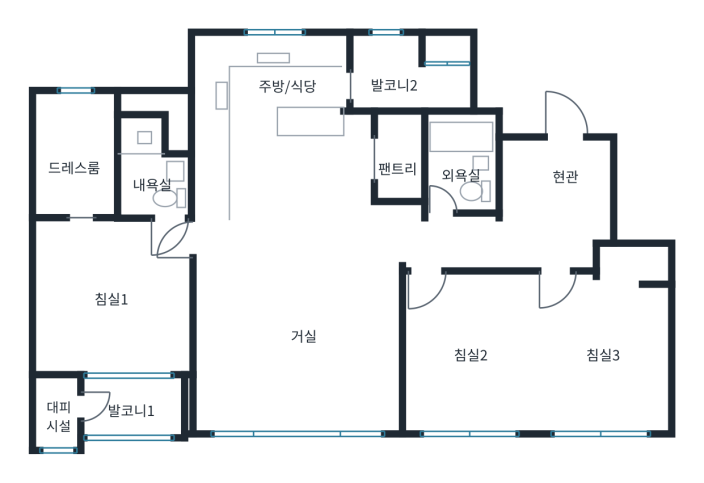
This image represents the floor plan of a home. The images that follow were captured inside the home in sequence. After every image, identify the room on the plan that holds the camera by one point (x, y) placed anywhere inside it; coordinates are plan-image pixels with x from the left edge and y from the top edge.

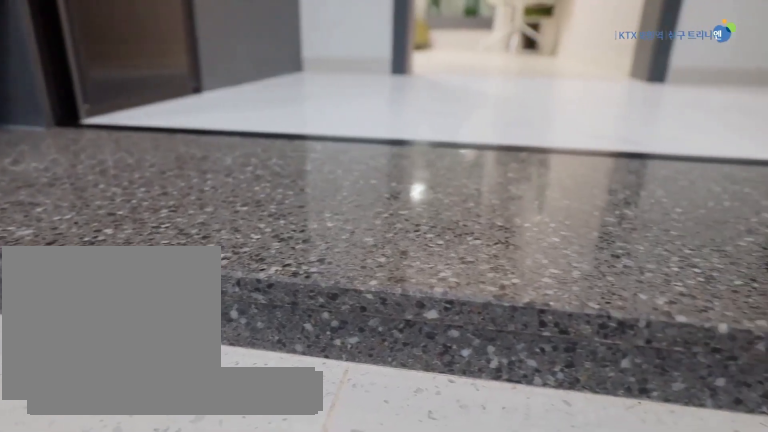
(556, 182)
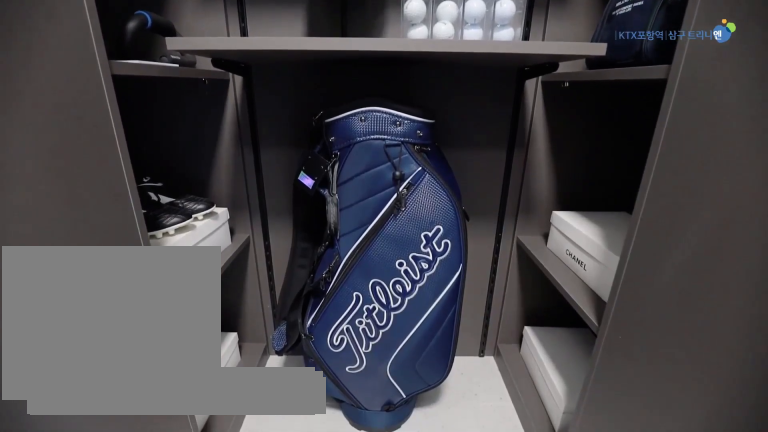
(556, 183)
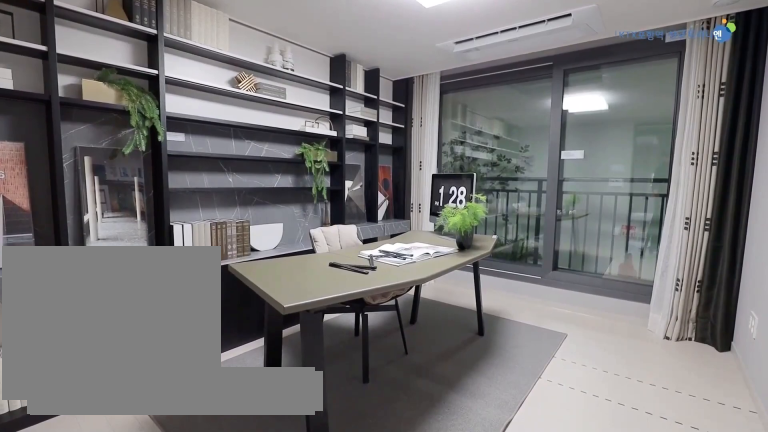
(472, 350)
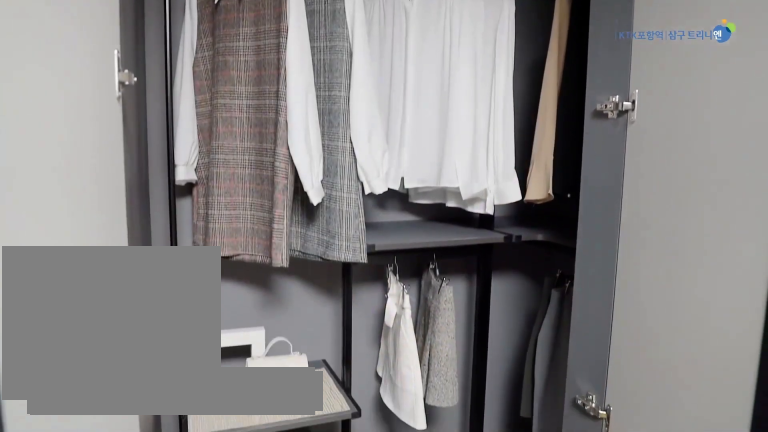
(604, 343)
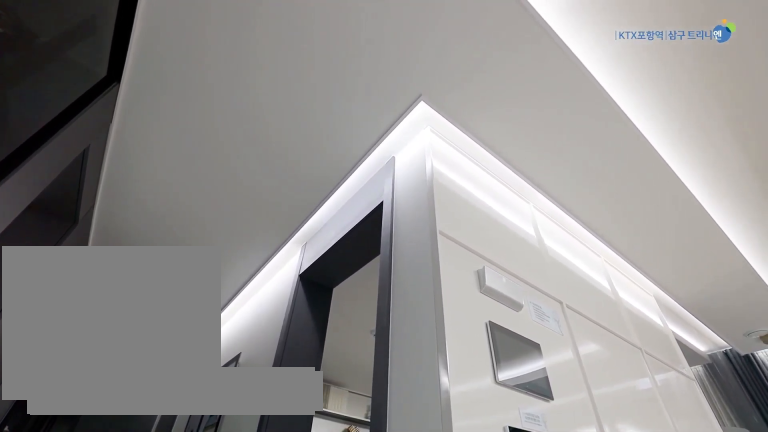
(493, 243)
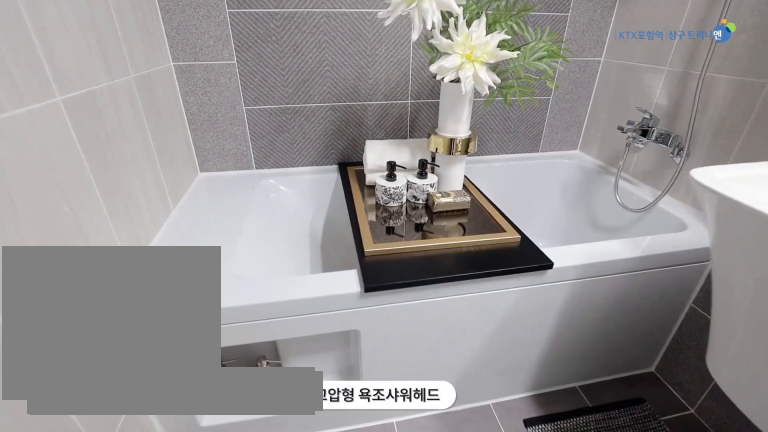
(460, 167)
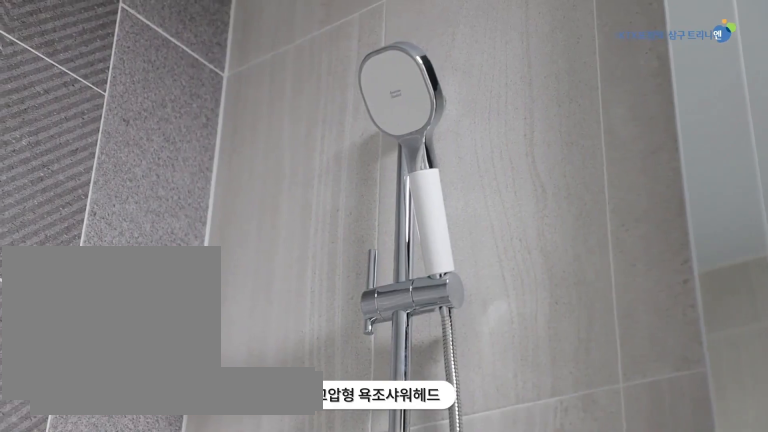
(458, 166)
